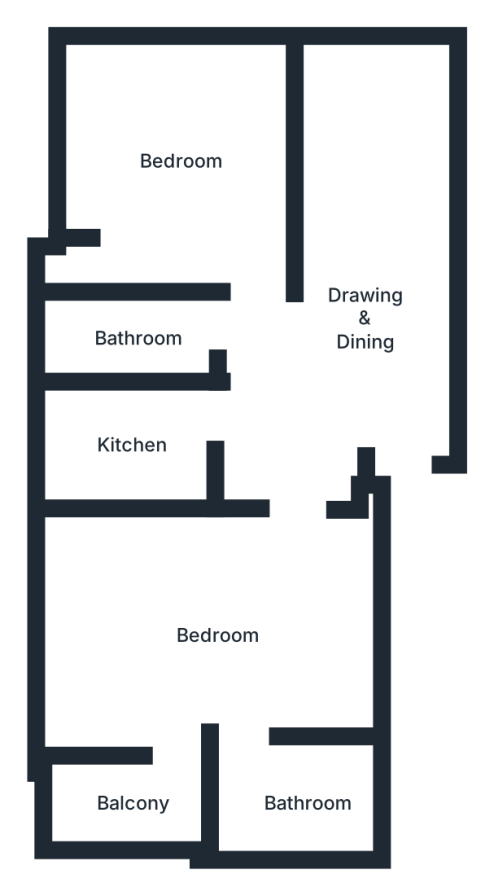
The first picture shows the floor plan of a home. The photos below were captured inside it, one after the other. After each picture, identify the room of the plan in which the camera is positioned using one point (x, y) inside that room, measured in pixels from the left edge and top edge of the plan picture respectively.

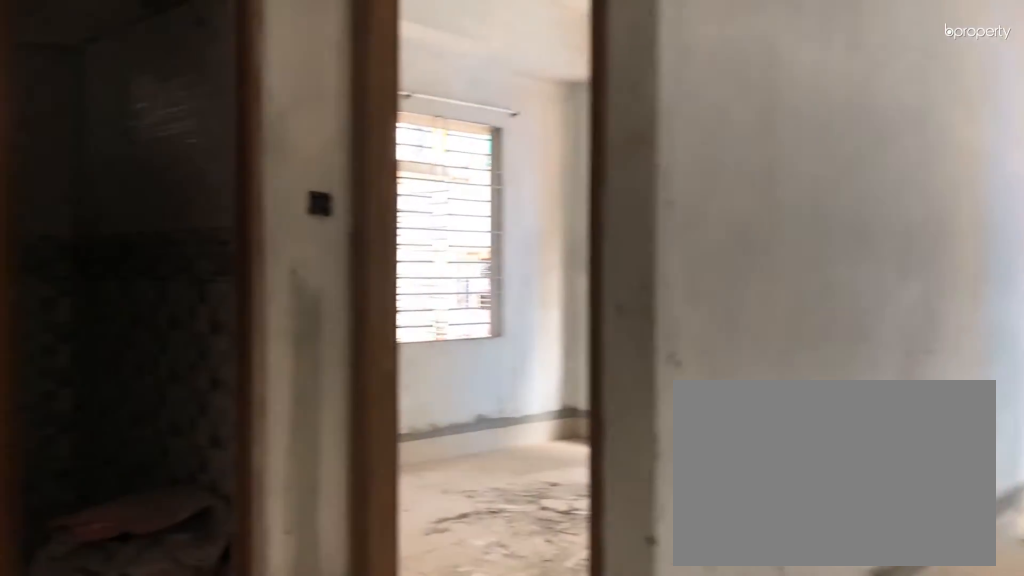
(358, 306)
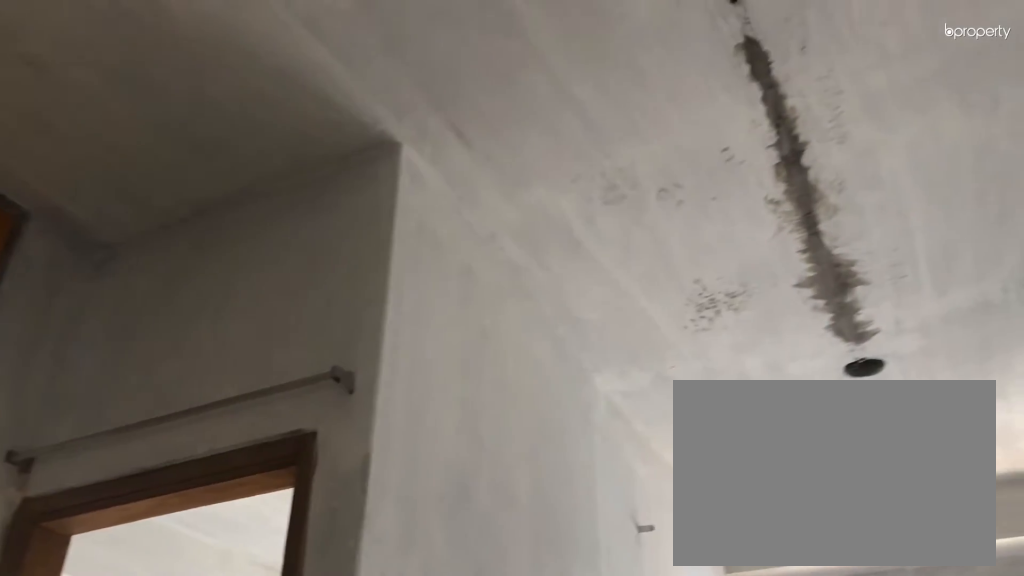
(360, 306)
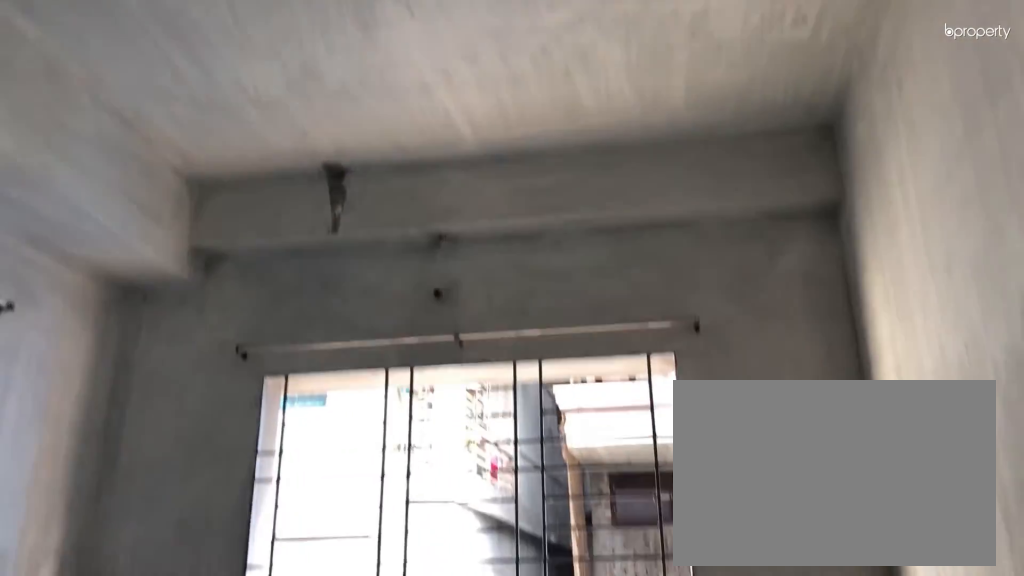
(169, 148)
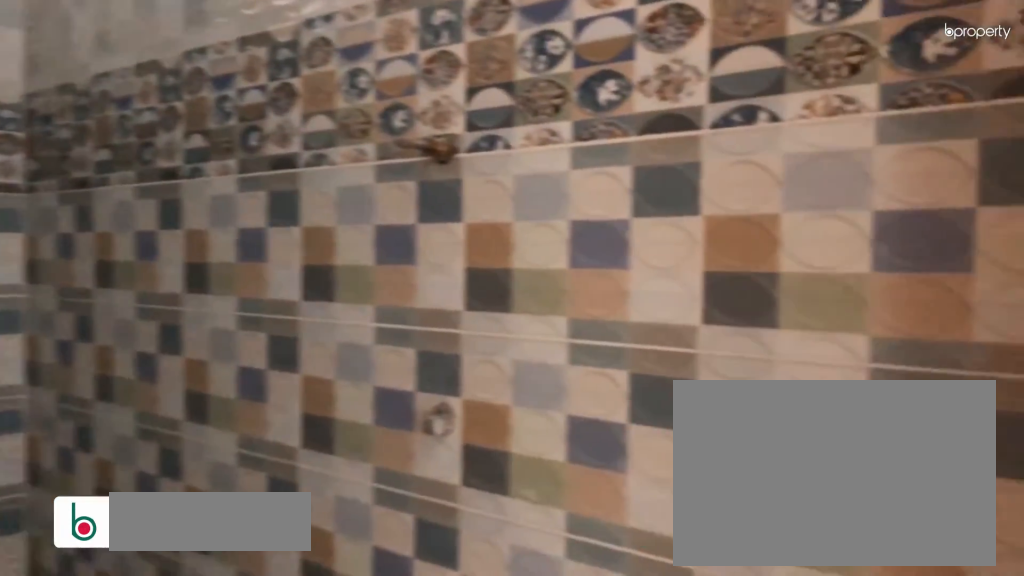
(138, 334)
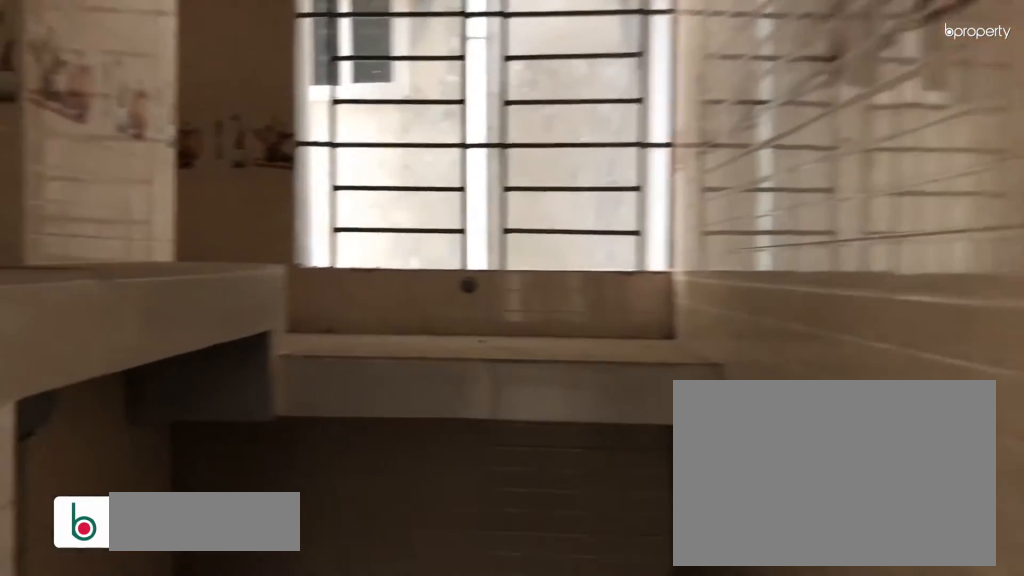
(141, 445)
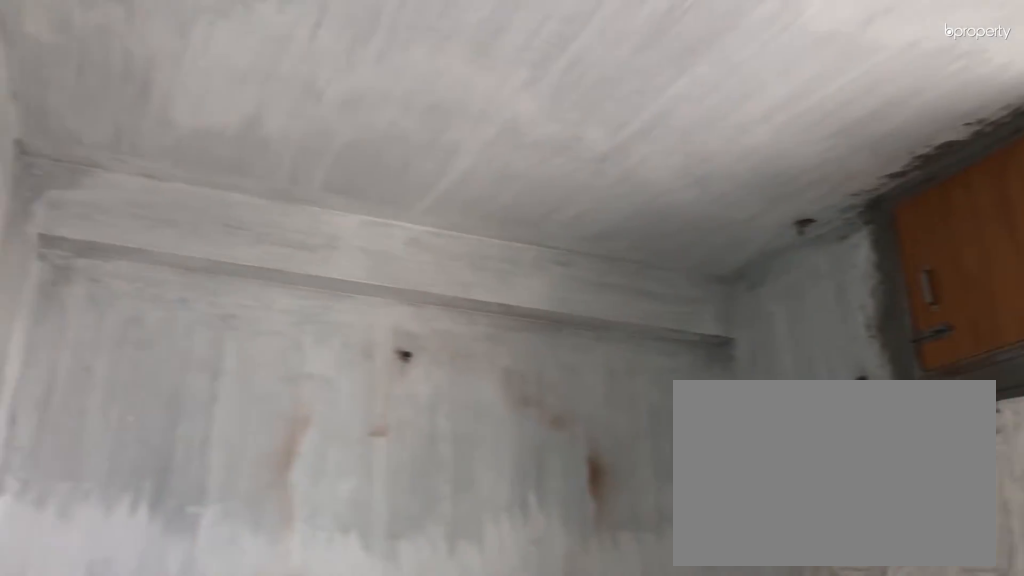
(227, 628)
